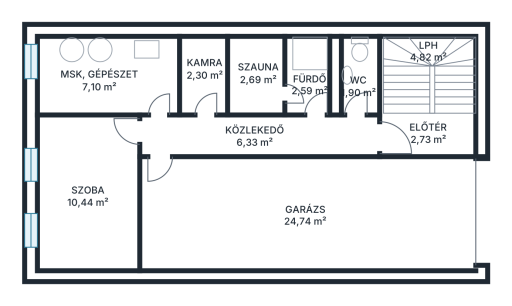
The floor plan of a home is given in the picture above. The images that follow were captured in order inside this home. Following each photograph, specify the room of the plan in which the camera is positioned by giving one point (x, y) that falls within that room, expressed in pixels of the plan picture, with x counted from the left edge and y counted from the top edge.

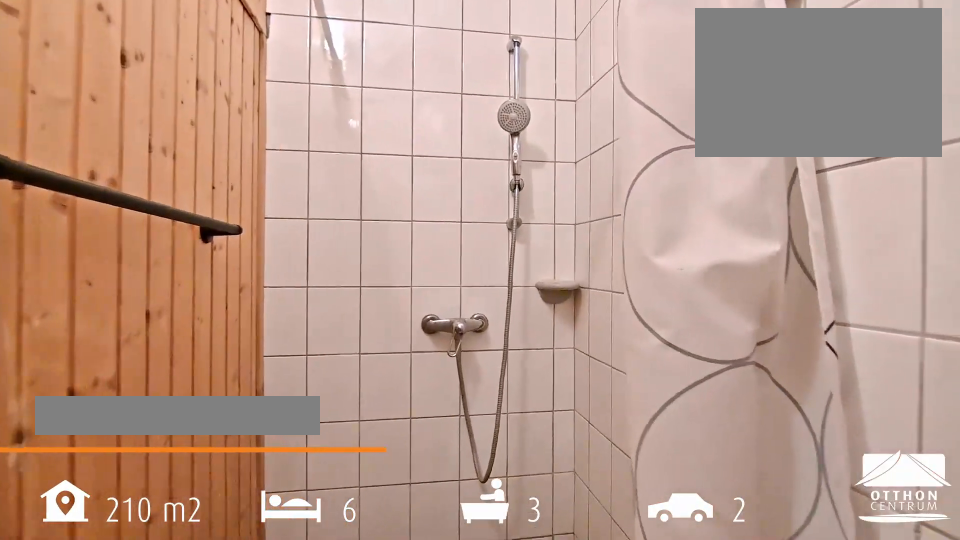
(308, 79)
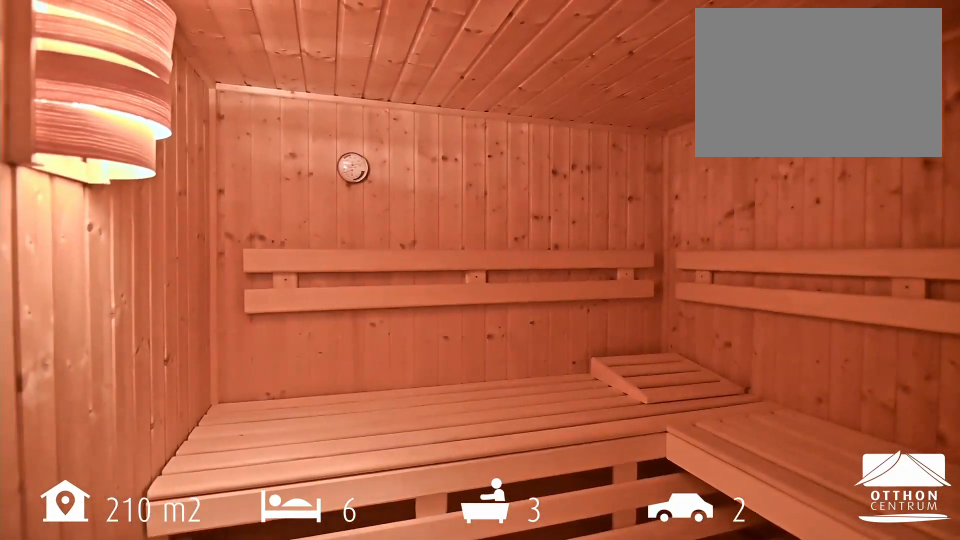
(256, 77)
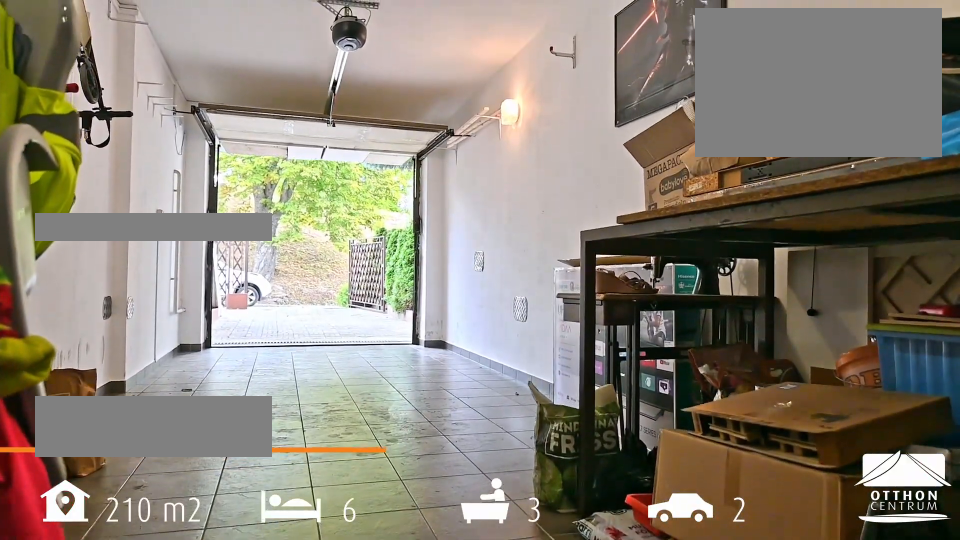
(306, 215)
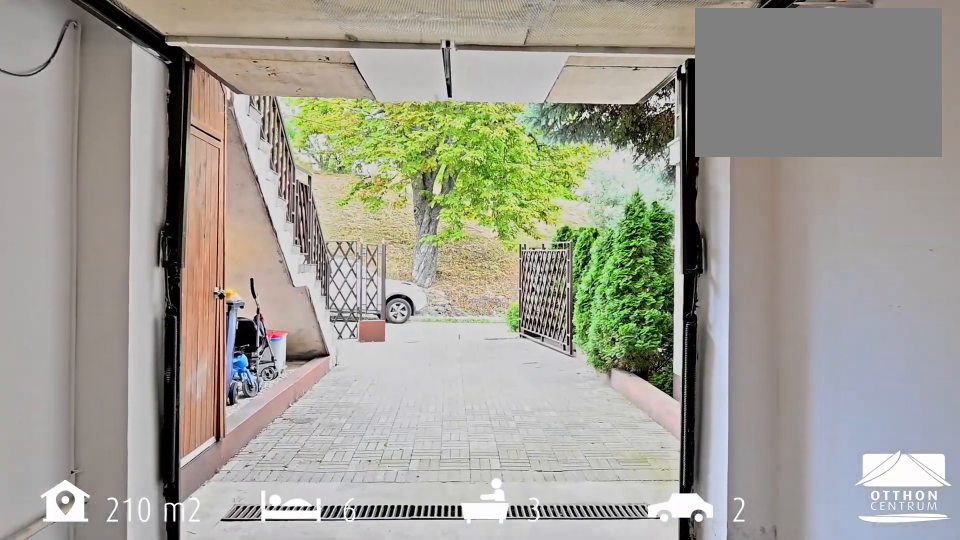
(306, 215)
